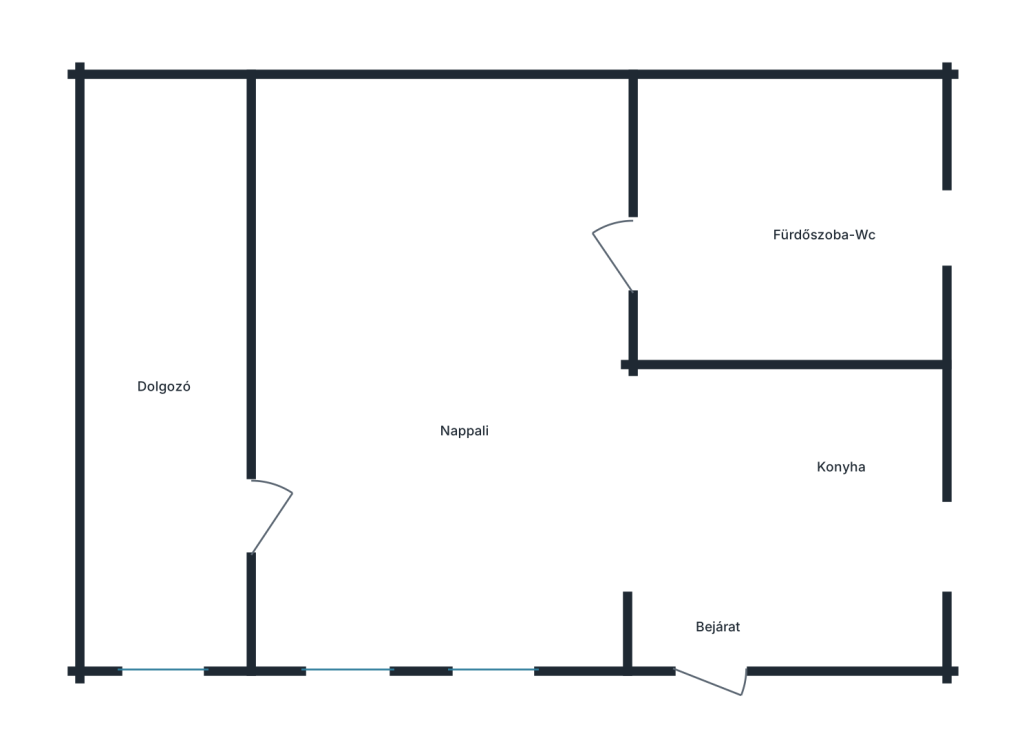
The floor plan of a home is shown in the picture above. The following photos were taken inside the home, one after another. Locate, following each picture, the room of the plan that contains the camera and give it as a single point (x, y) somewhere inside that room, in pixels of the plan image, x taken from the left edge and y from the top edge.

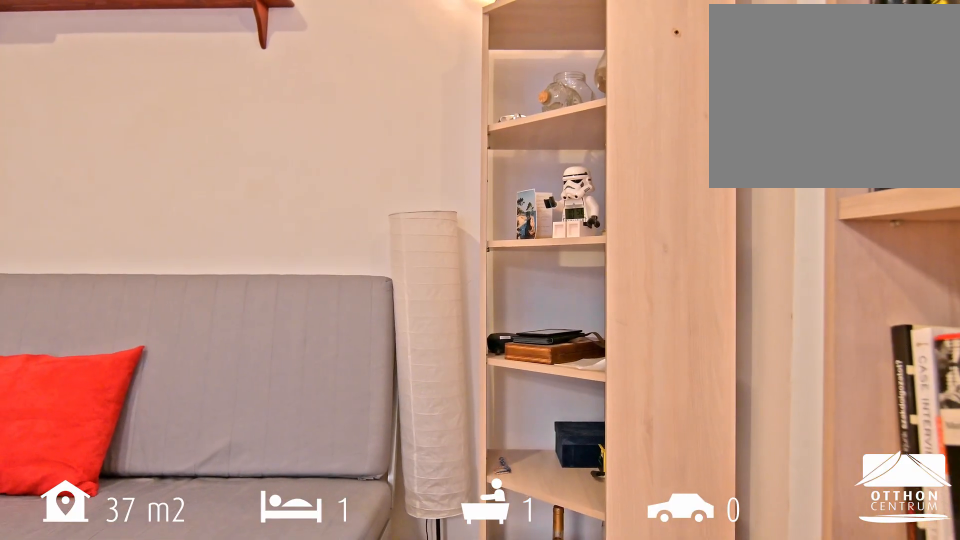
(440, 383)
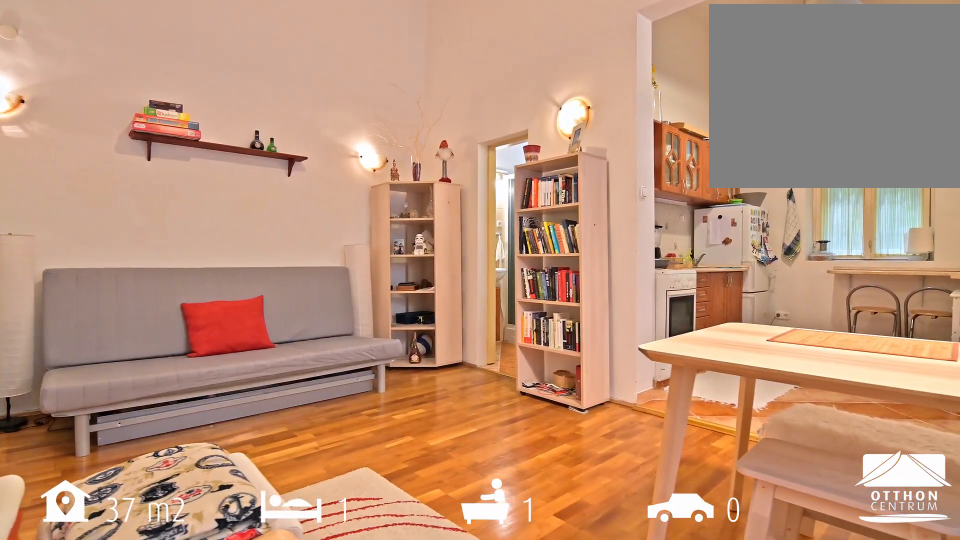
(440, 383)
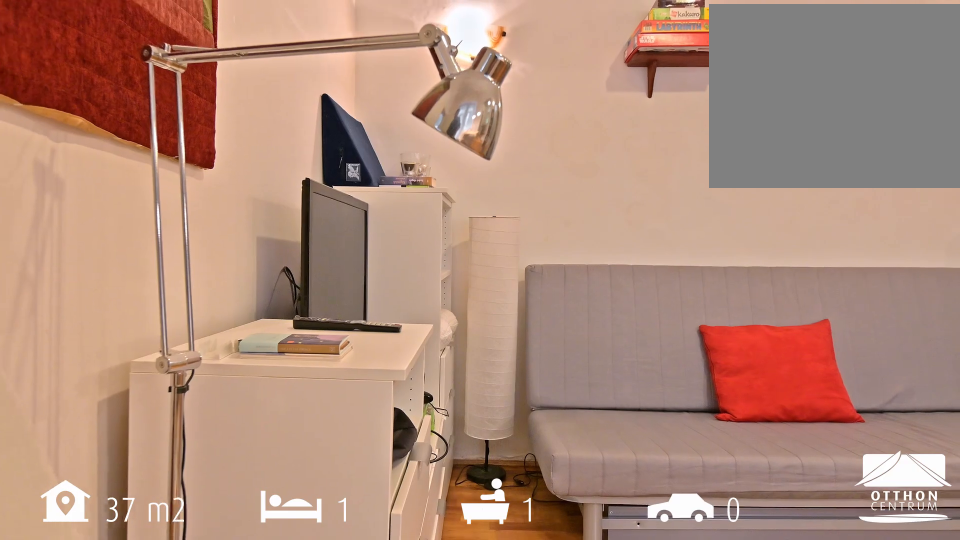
(440, 383)
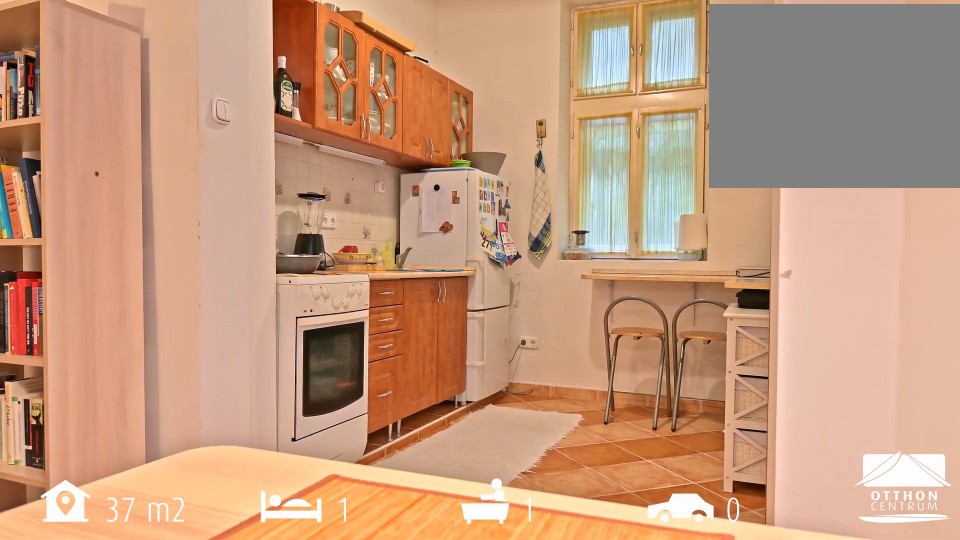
(440, 383)
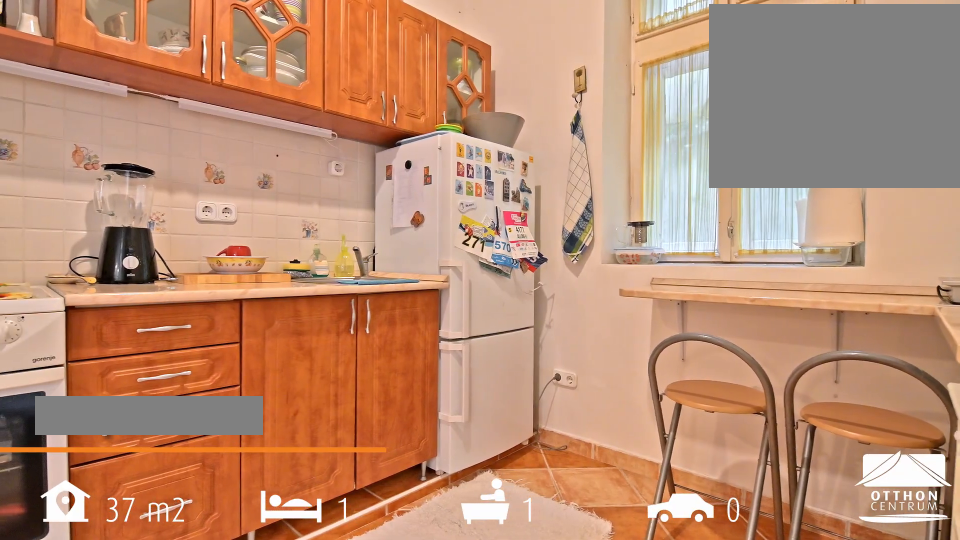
(786, 511)
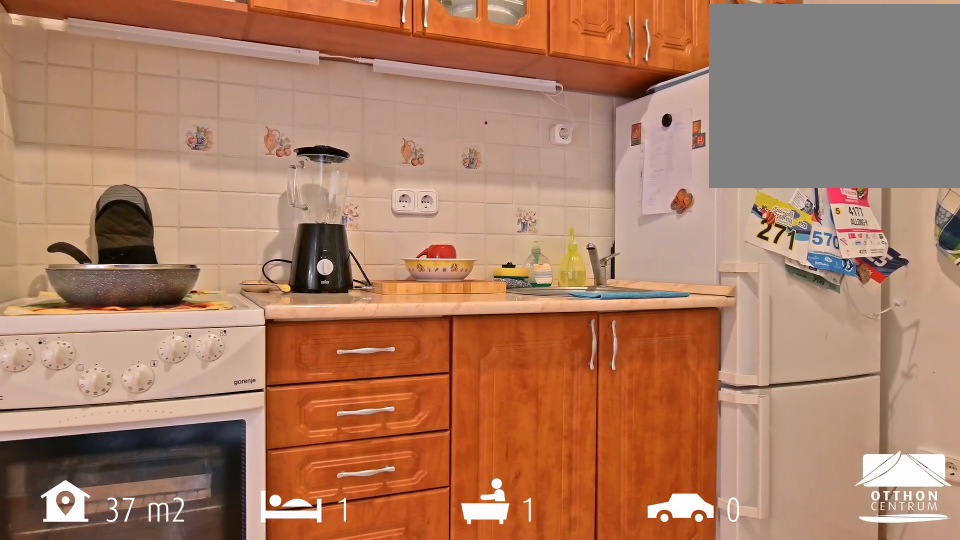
(786, 511)
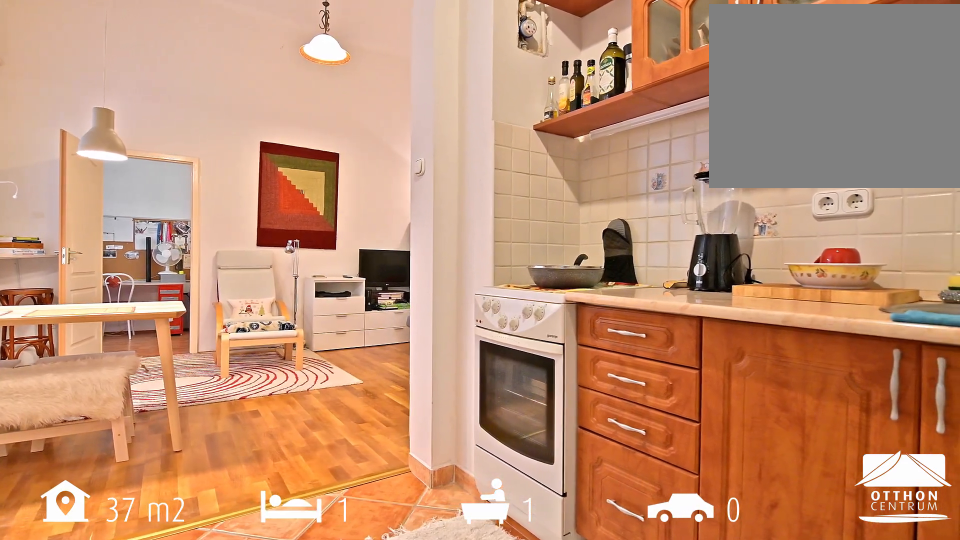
(786, 511)
